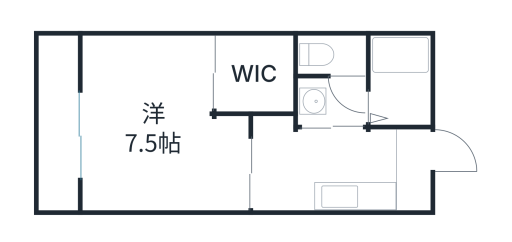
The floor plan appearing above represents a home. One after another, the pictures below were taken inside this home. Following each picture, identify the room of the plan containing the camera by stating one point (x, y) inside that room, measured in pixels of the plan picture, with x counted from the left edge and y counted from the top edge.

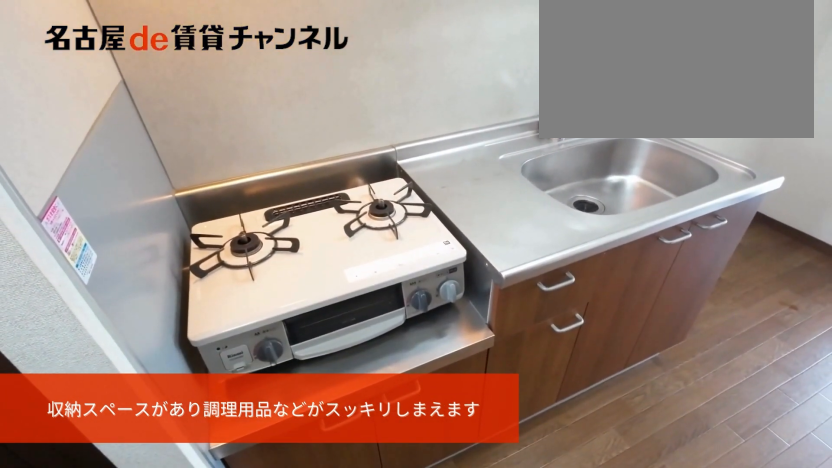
(353, 197)
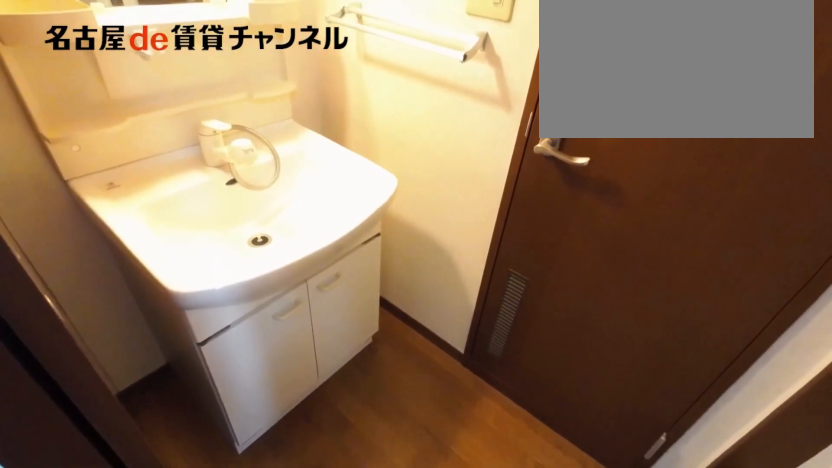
(334, 103)
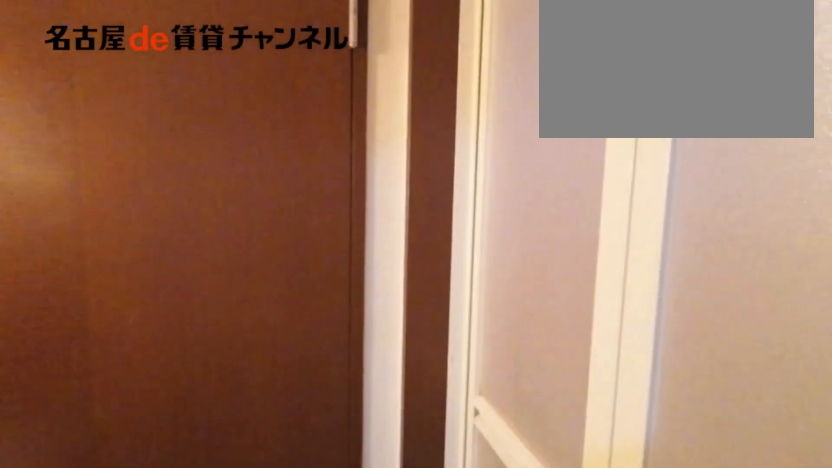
(334, 103)
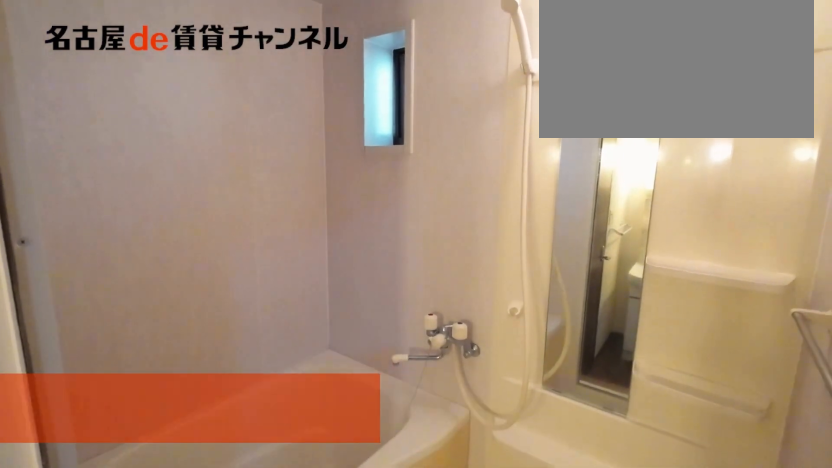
(401, 81)
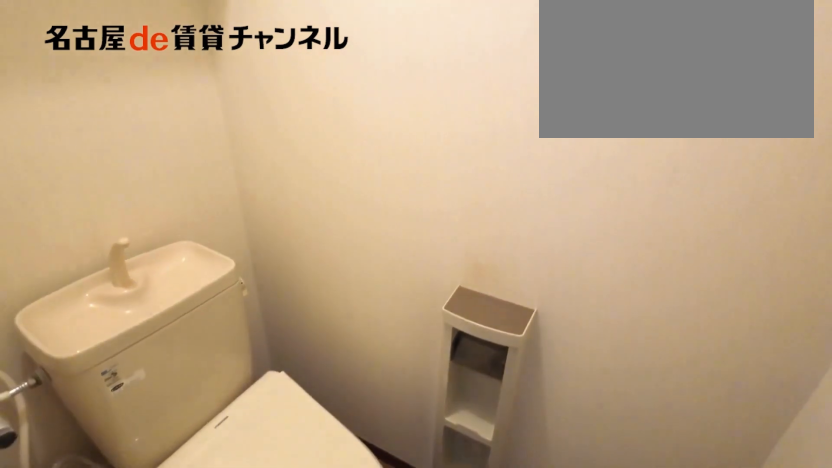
(334, 54)
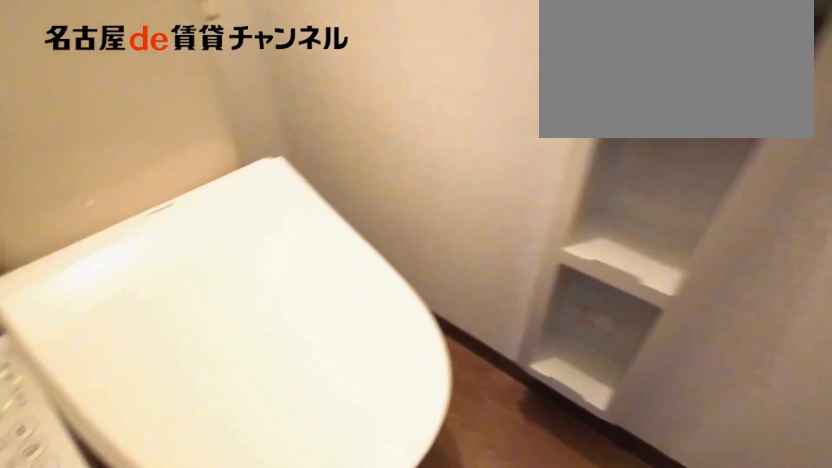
(334, 54)
